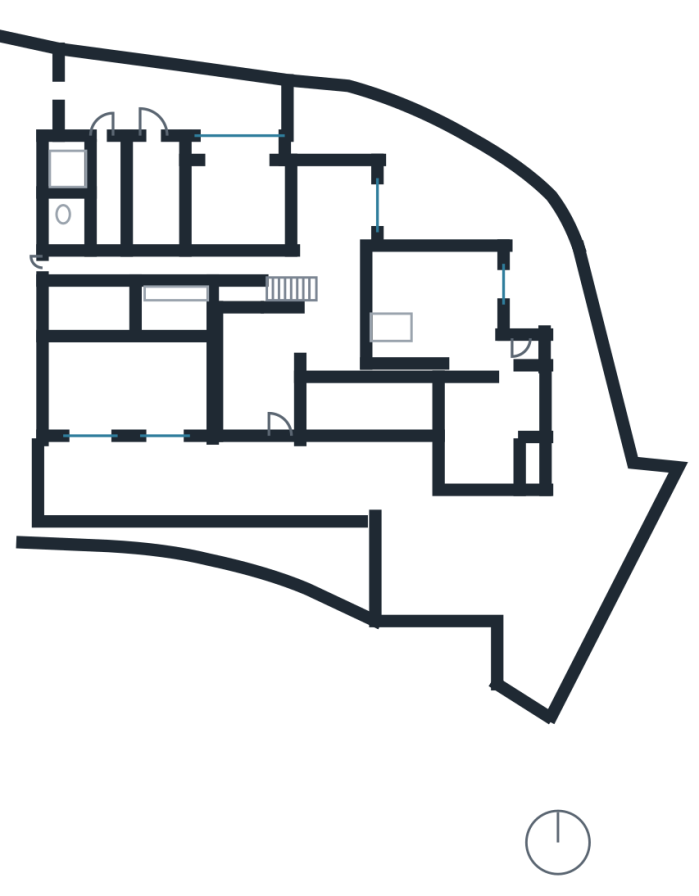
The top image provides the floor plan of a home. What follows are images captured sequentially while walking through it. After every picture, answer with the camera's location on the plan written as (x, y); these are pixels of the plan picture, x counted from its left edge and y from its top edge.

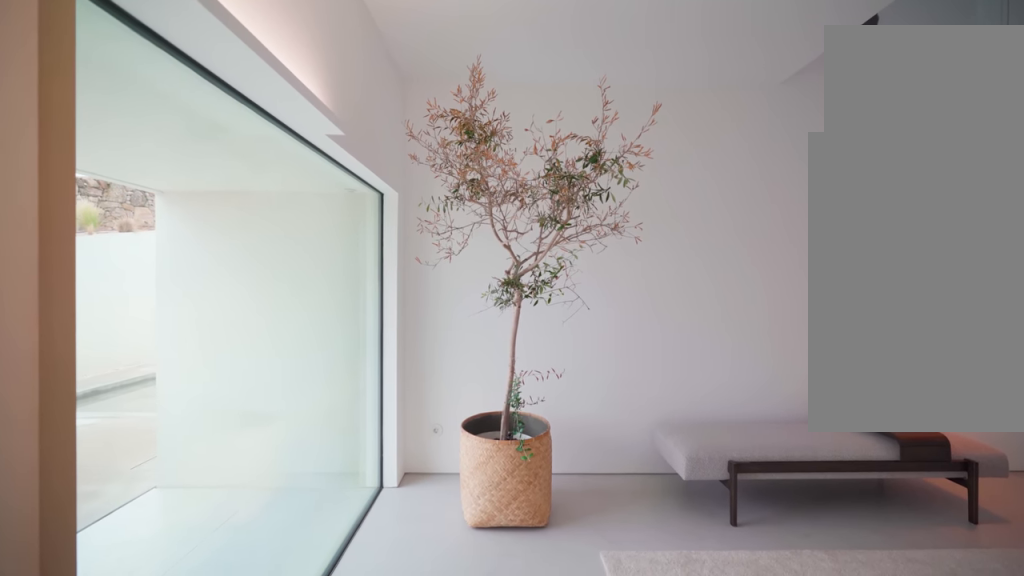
(280, 418)
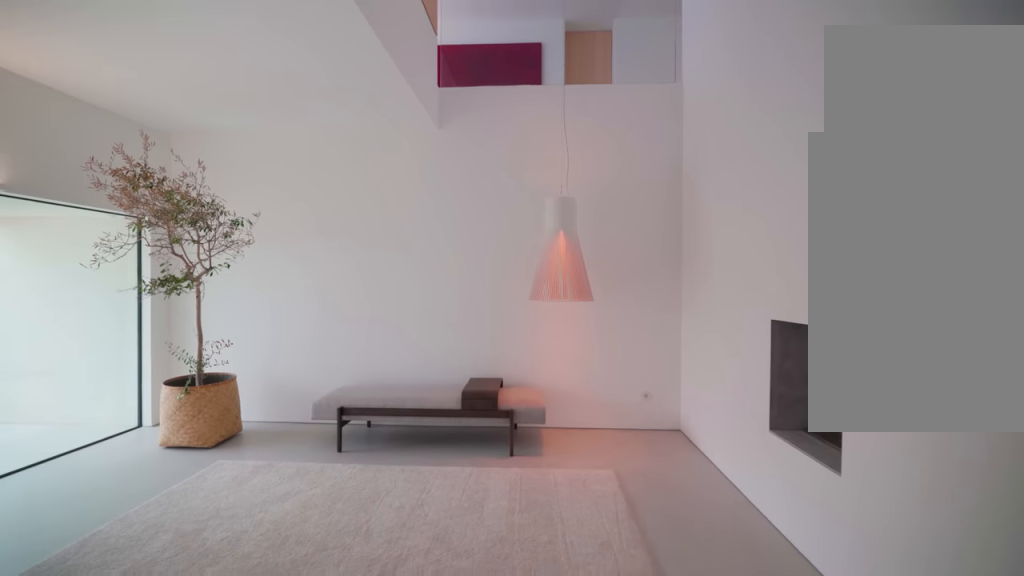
(286, 347)
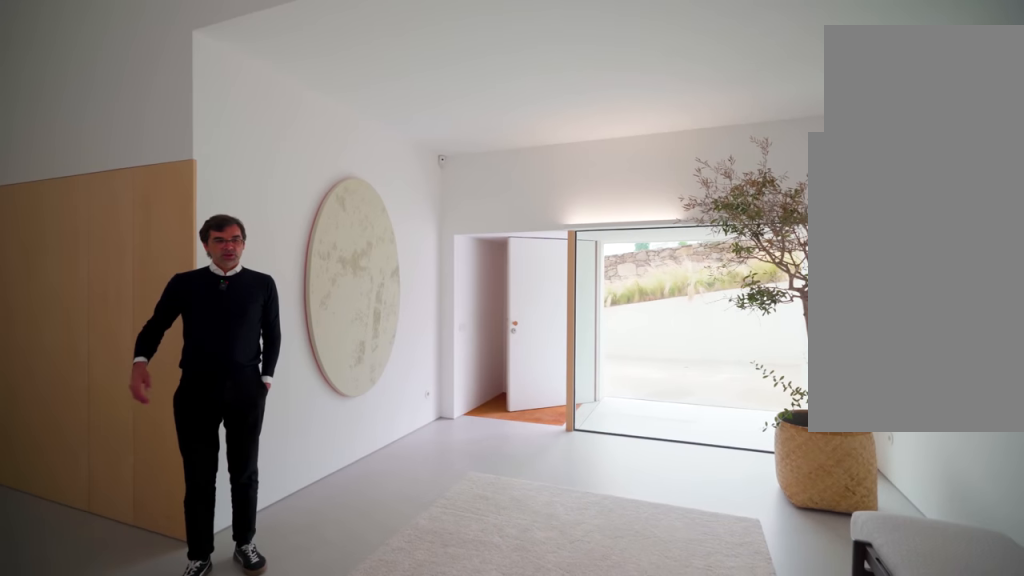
(236, 337)
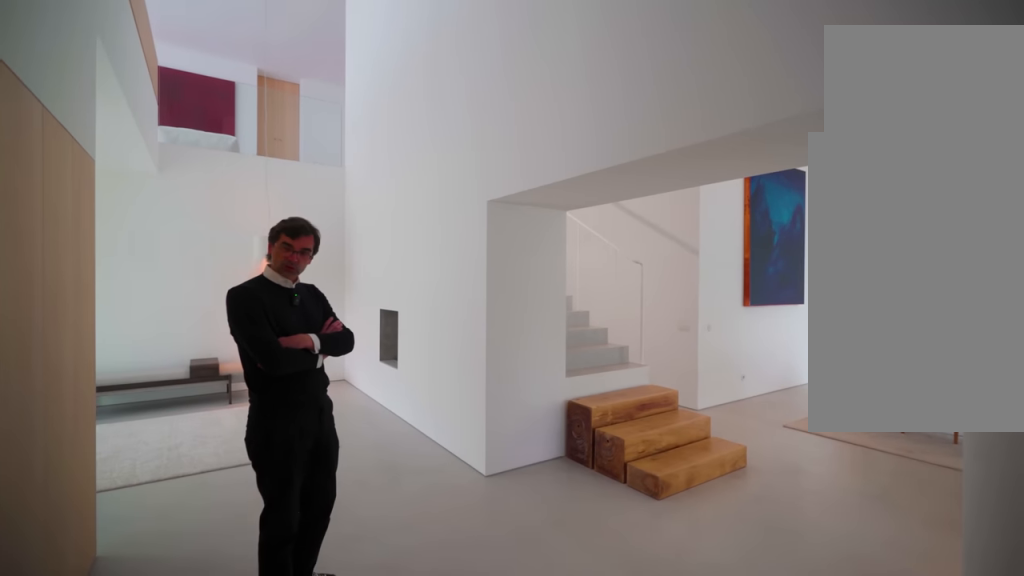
(348, 331)
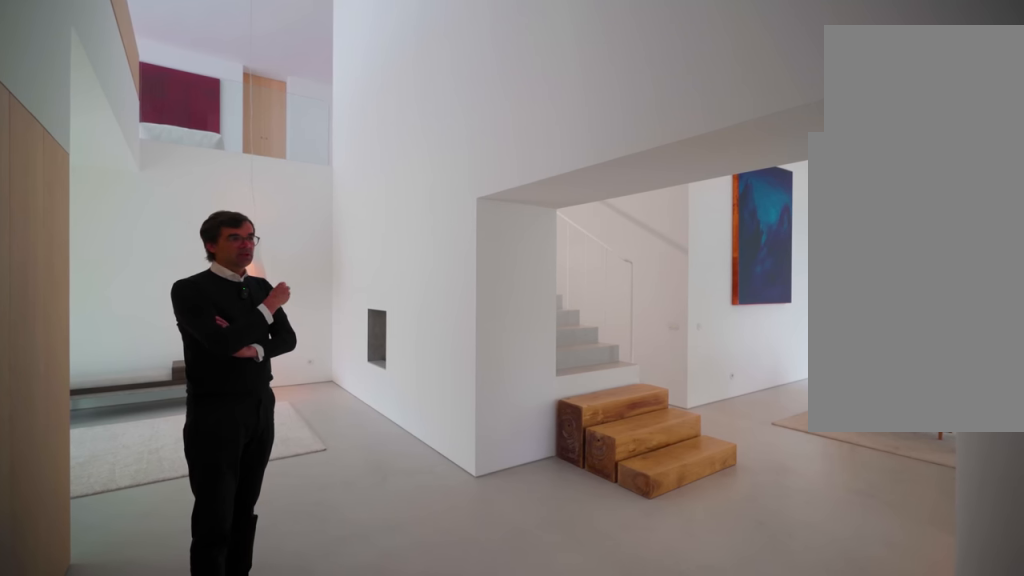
(349, 332)
